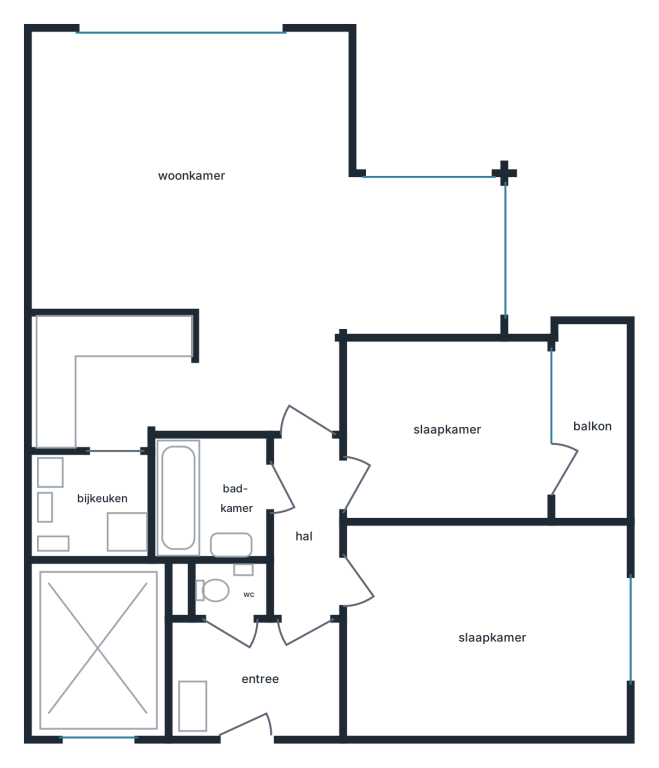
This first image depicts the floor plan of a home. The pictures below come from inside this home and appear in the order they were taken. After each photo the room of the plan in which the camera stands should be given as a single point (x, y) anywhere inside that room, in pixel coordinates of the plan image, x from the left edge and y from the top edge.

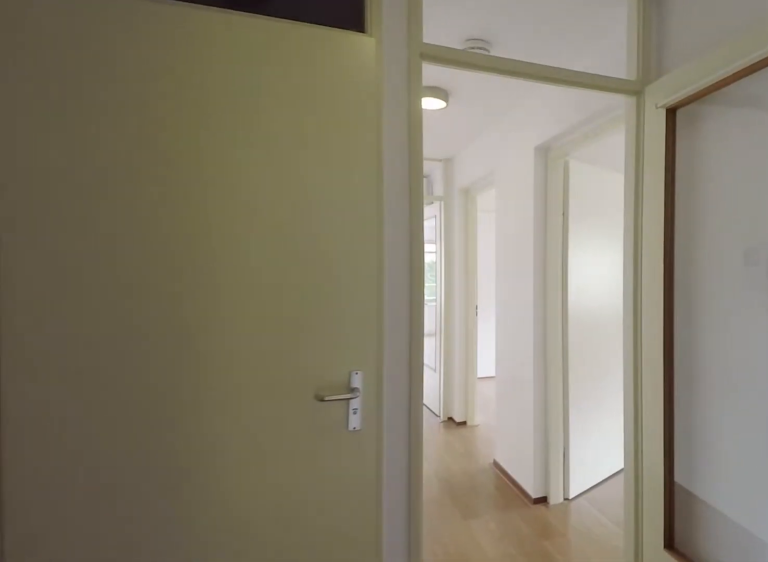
(282, 613)
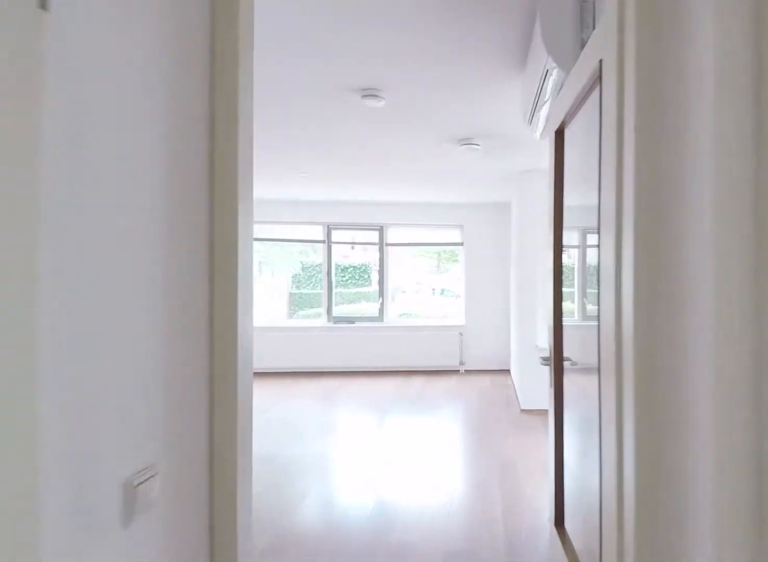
(282, 613)
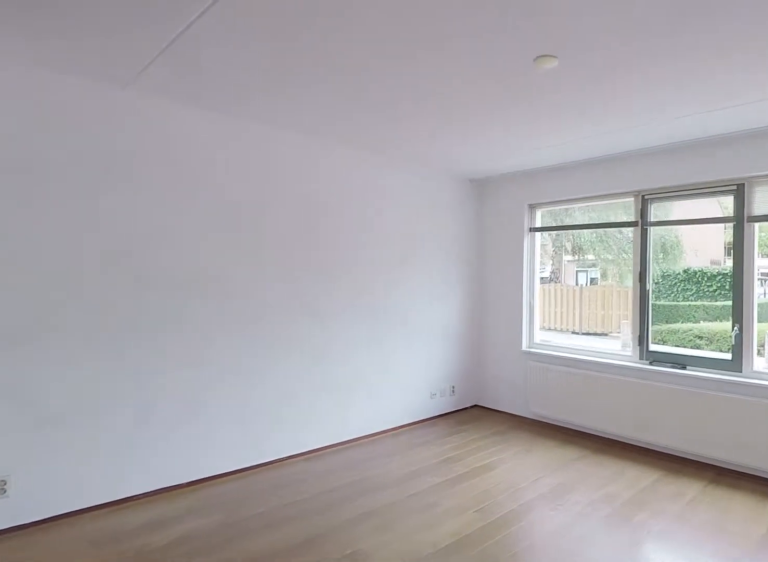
(182, 81)
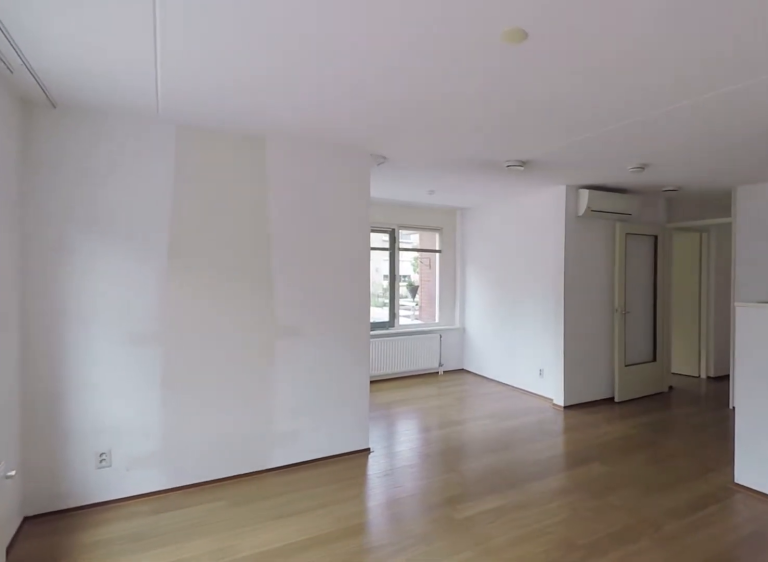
(244, 200)
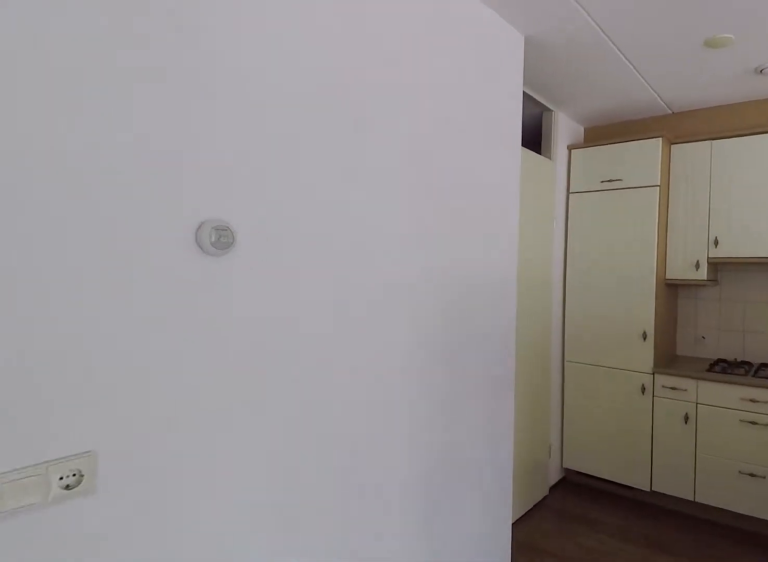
(245, 204)
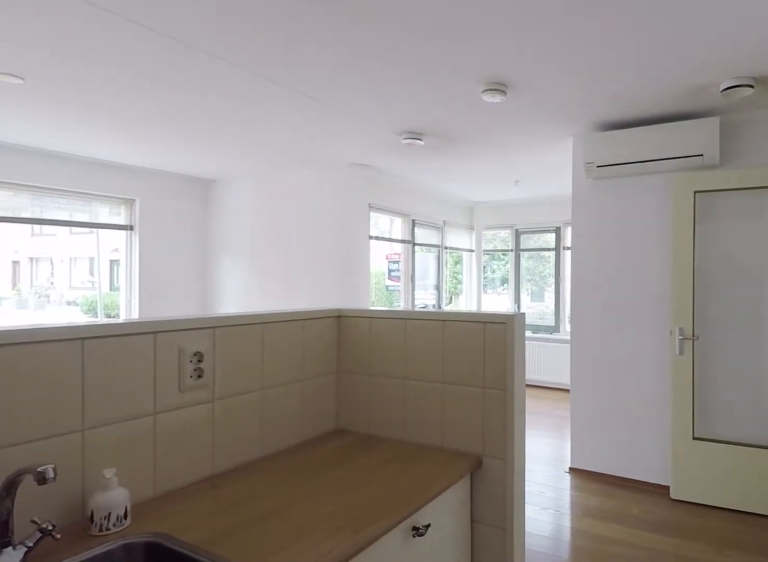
(90, 362)
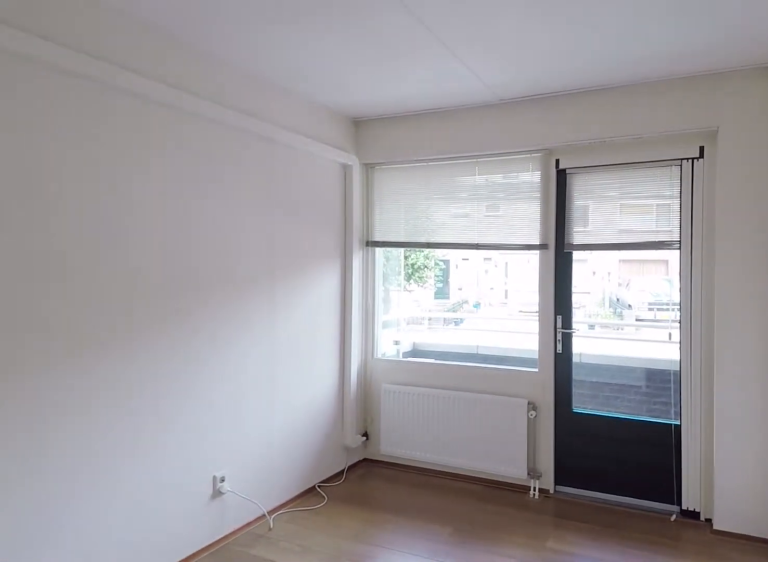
(445, 431)
